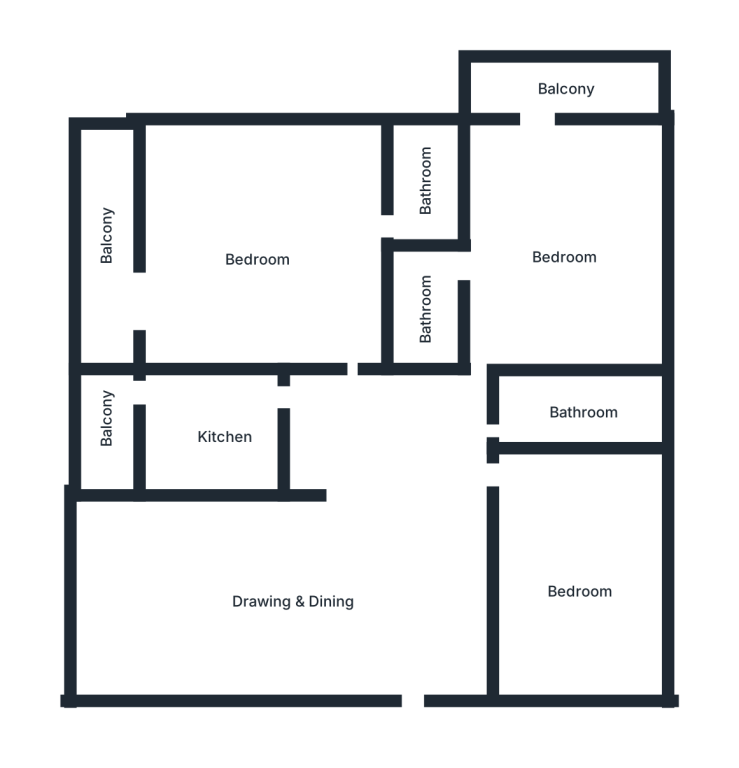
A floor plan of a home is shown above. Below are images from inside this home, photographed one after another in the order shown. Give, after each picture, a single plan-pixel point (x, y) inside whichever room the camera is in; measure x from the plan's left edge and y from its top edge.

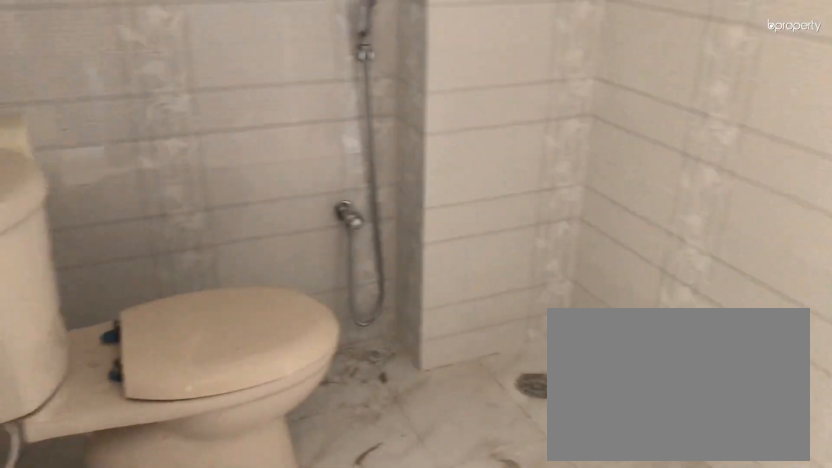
(424, 187)
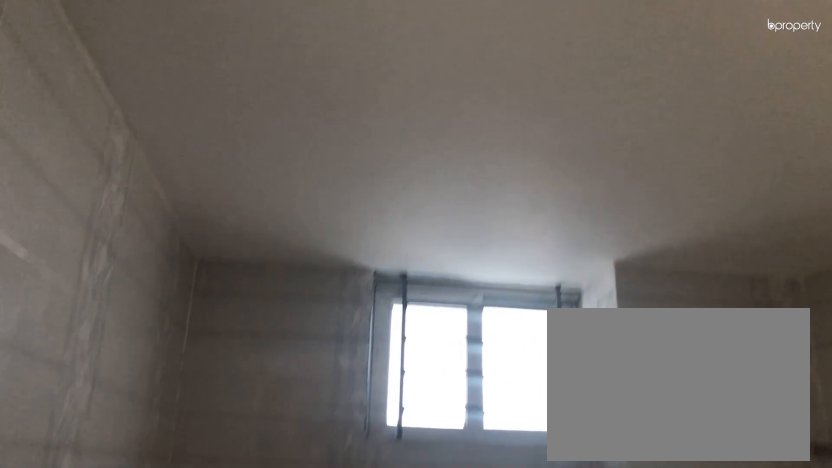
(424, 187)
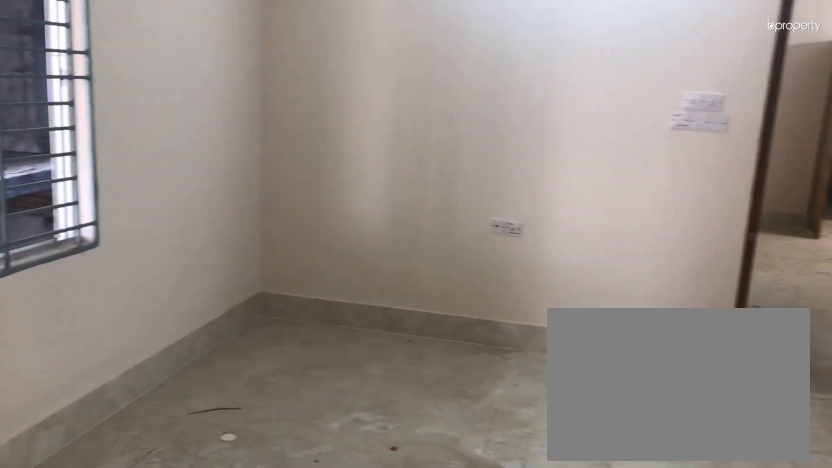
(564, 252)
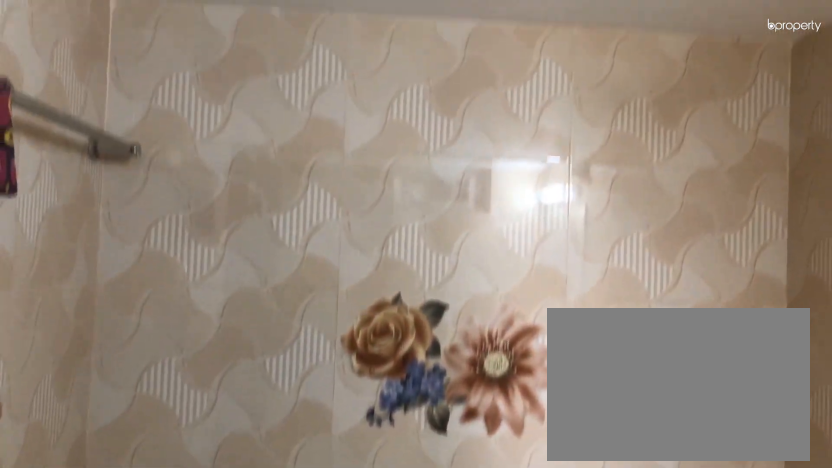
(424, 300)
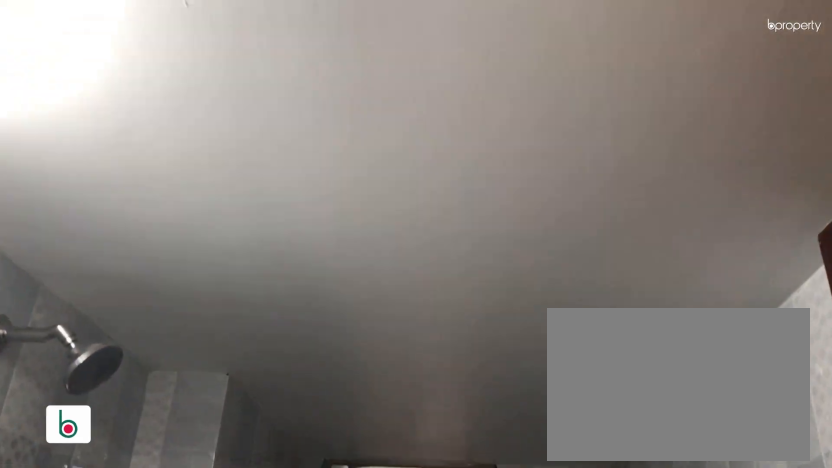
(587, 409)
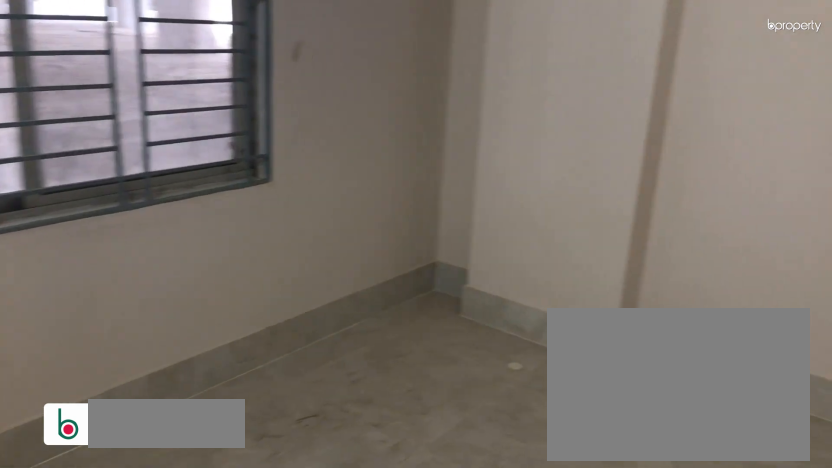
(582, 592)
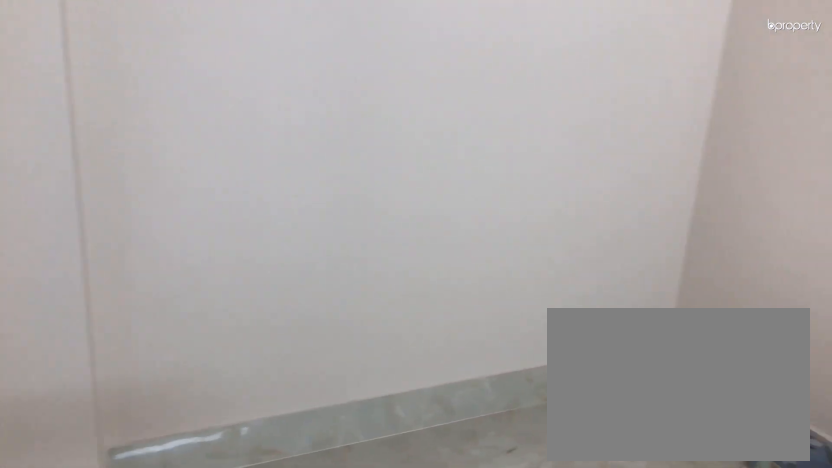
(582, 592)
